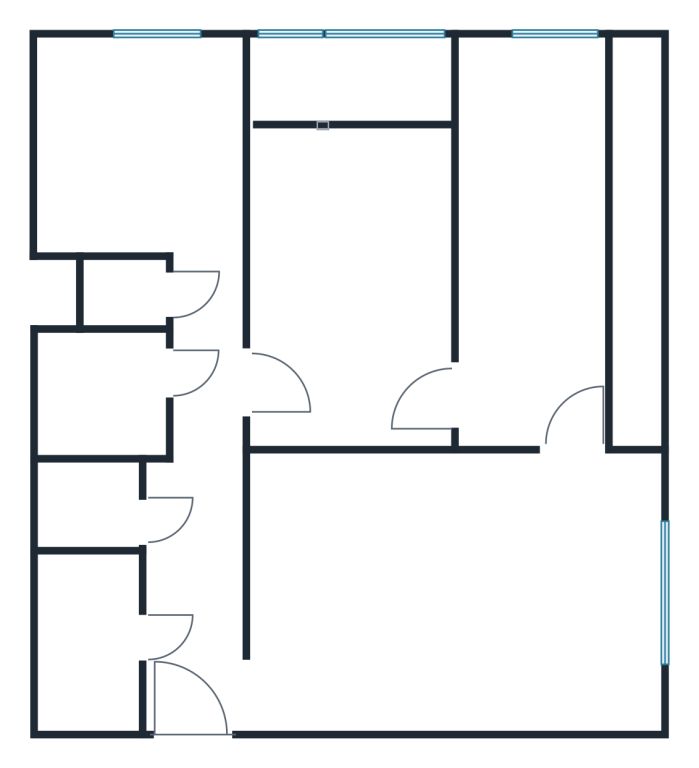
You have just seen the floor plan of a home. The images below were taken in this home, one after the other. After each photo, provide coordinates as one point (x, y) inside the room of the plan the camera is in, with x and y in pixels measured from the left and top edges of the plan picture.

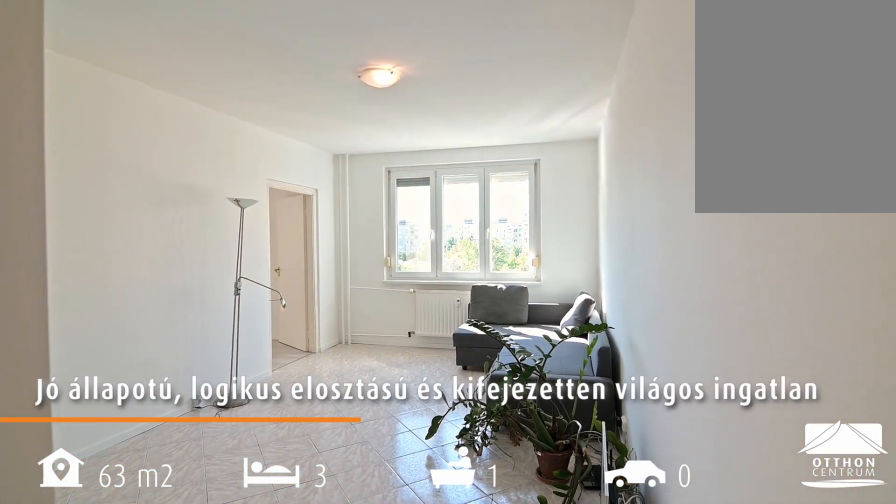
(457, 596)
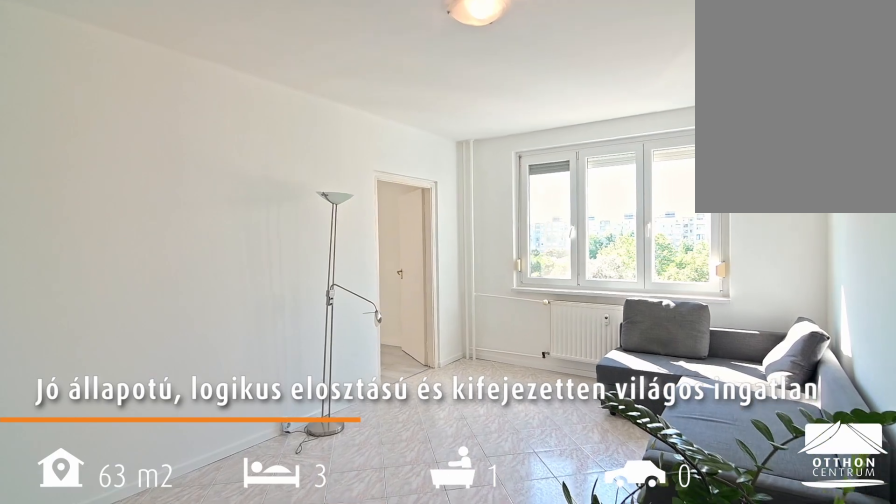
(457, 596)
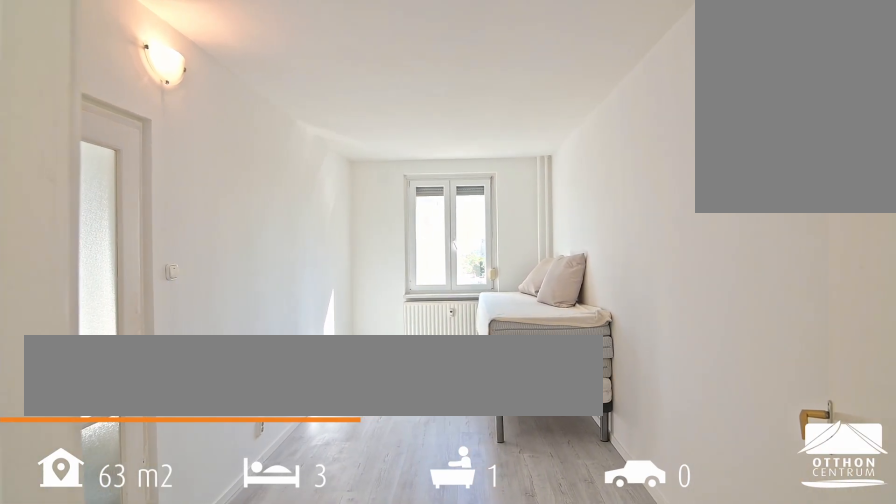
(538, 263)
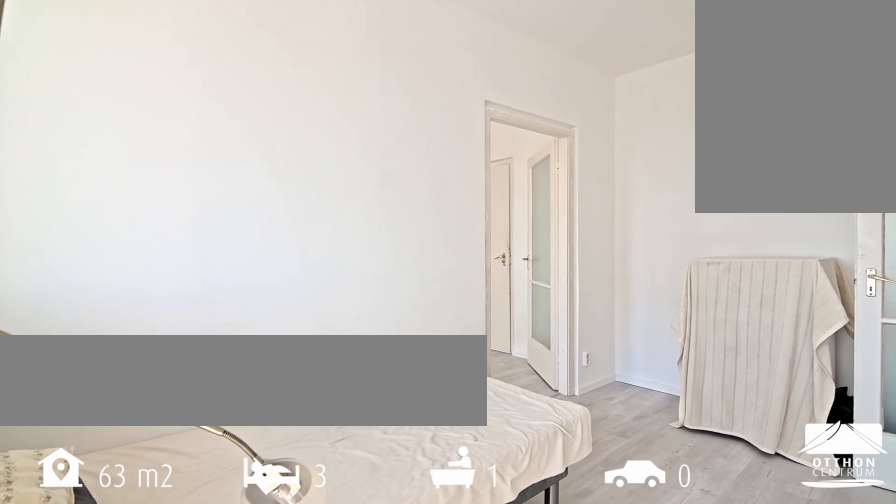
(359, 285)
